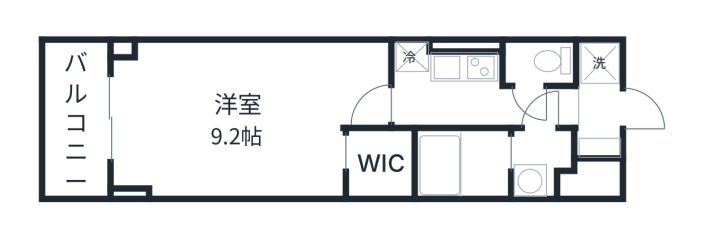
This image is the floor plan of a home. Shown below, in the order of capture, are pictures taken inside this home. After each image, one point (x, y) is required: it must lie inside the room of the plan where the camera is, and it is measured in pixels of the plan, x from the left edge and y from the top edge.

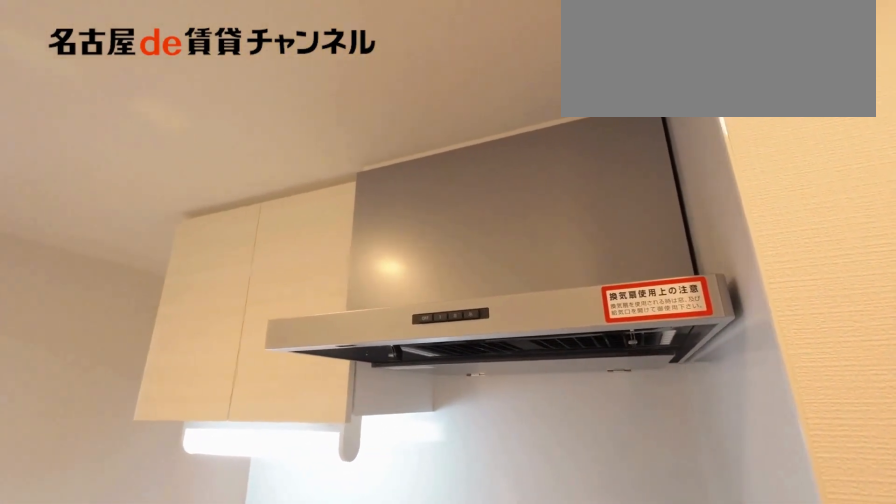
(463, 67)
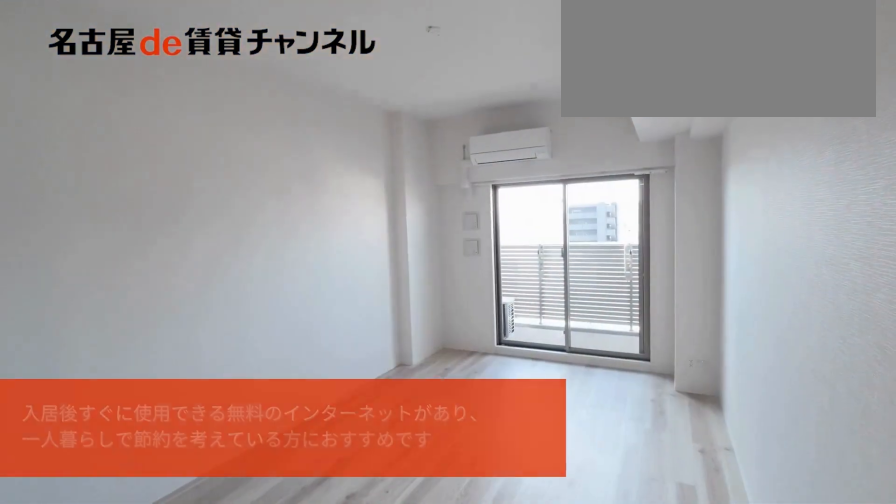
(243, 116)
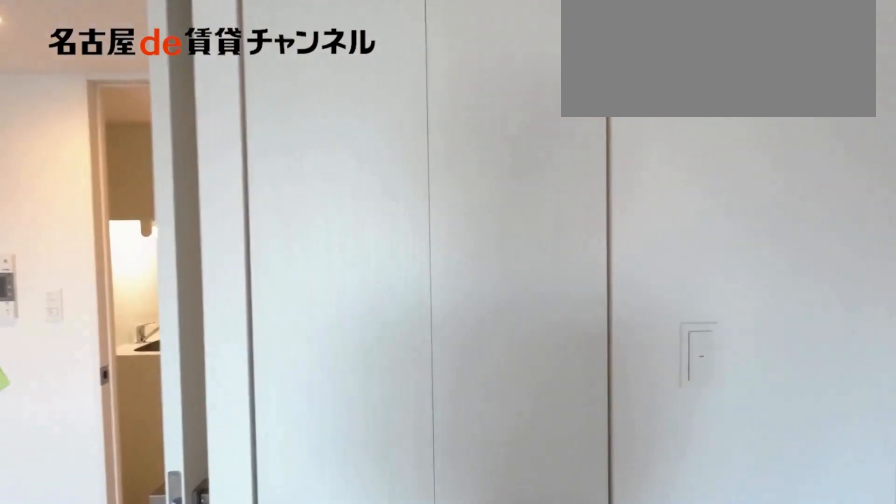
(243, 116)
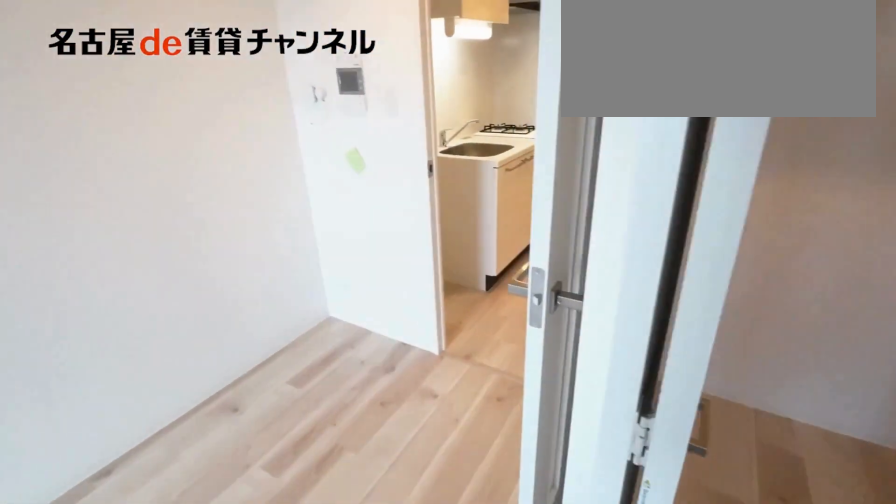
(243, 116)
